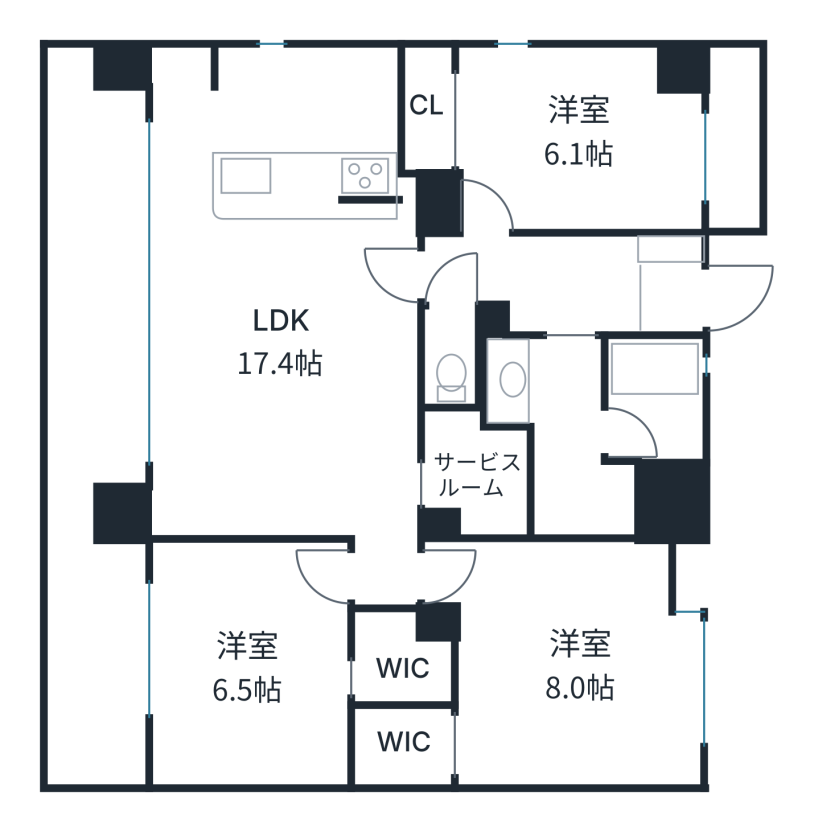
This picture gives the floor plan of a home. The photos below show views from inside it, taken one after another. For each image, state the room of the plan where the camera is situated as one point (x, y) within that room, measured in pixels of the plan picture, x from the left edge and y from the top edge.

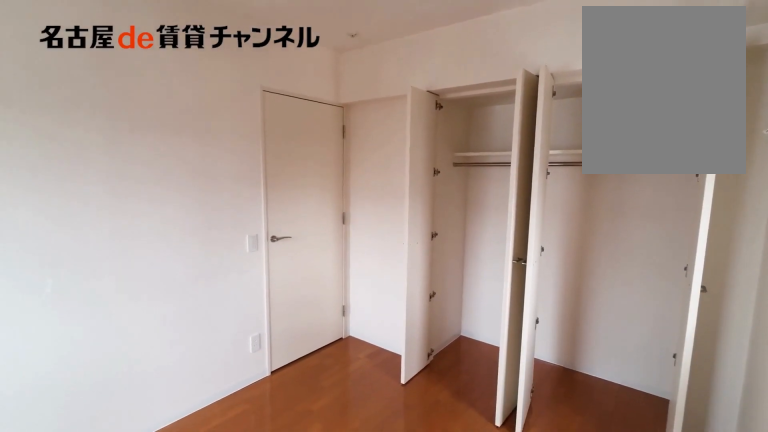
(551, 138)
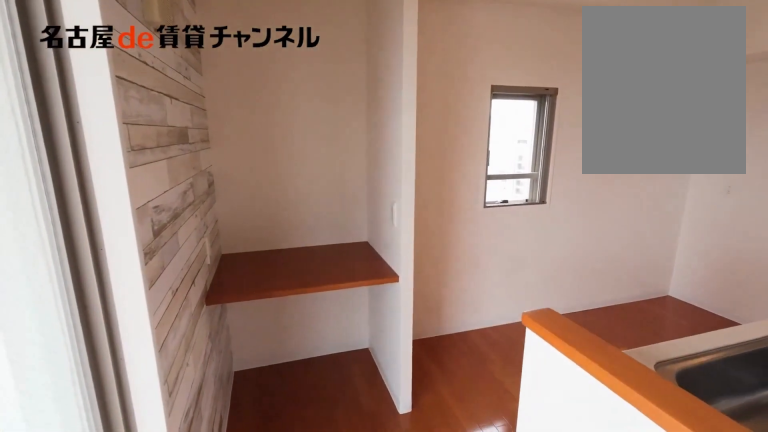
(280, 291)
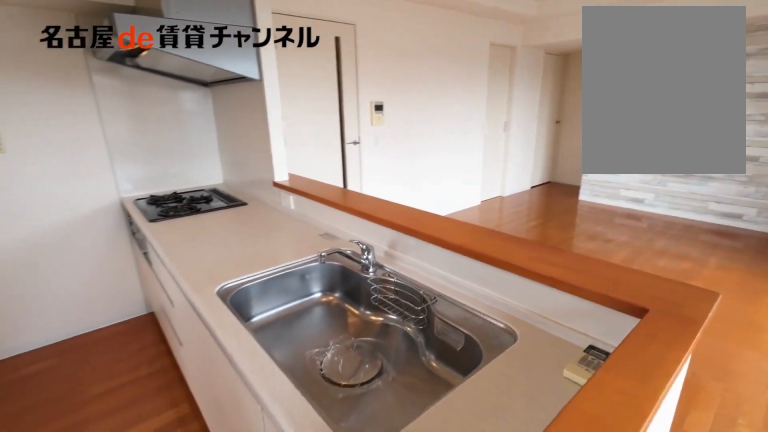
(280, 291)
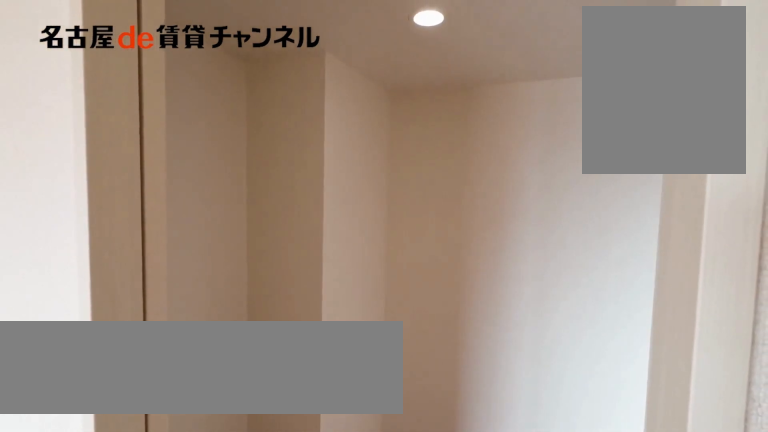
(474, 474)
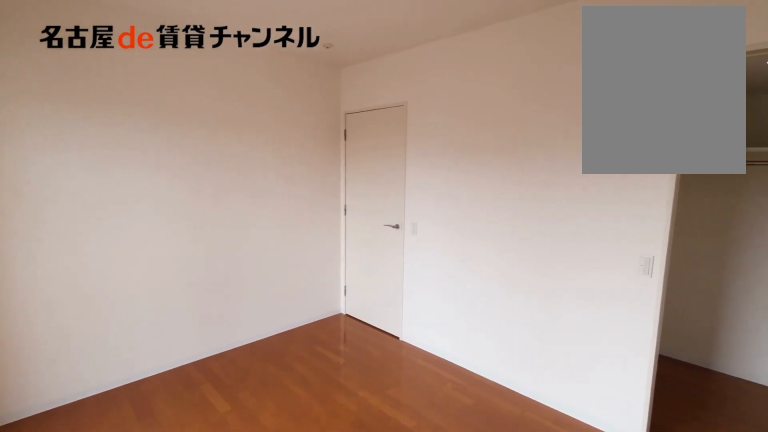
(276, 676)
